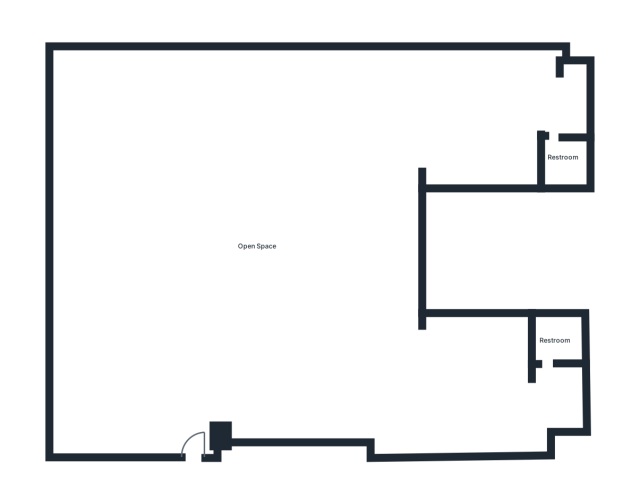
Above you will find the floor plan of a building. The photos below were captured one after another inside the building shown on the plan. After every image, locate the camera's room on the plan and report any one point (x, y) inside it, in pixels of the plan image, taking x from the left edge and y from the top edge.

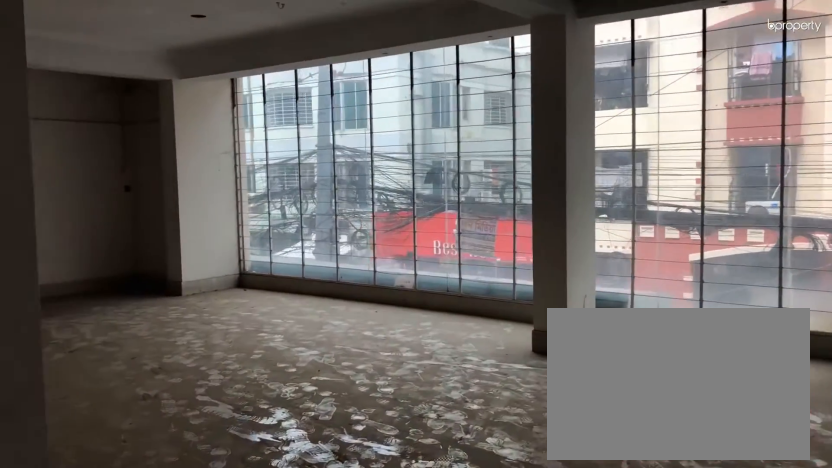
(469, 384)
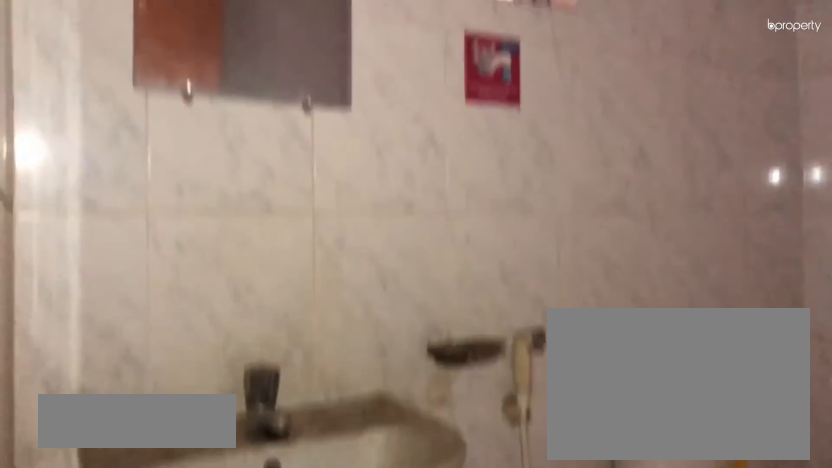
(565, 158)
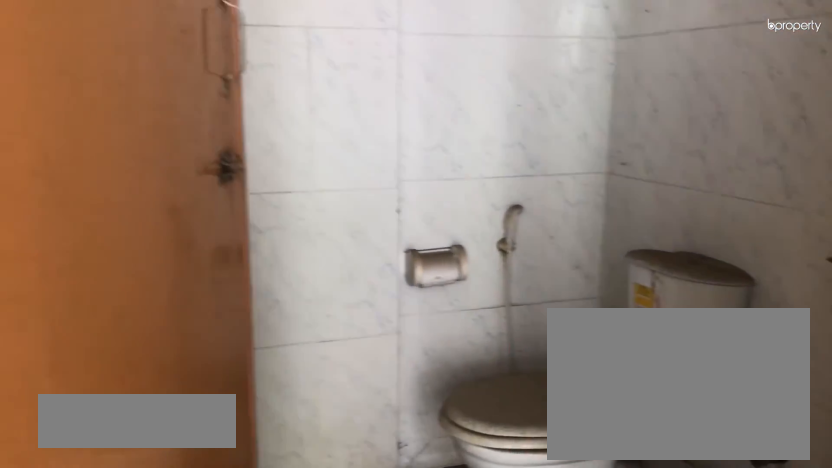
(554, 342)
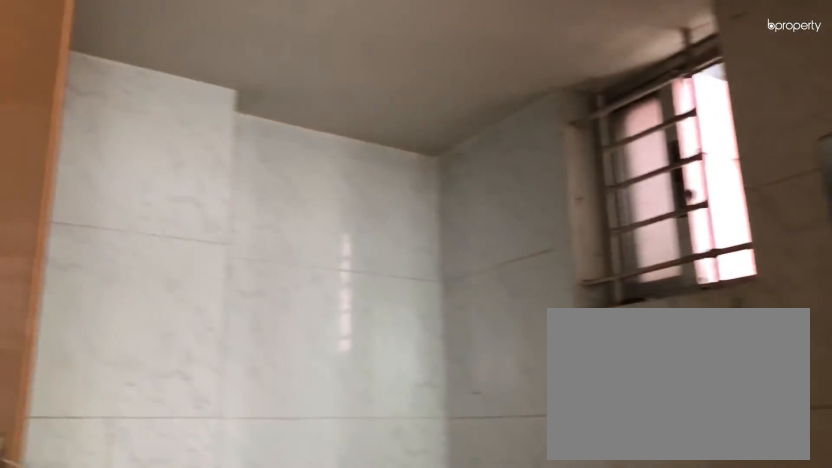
(554, 342)
